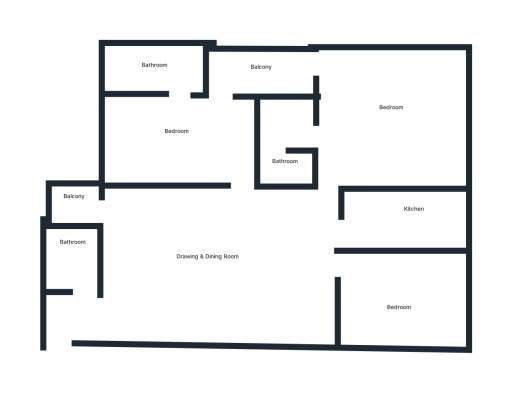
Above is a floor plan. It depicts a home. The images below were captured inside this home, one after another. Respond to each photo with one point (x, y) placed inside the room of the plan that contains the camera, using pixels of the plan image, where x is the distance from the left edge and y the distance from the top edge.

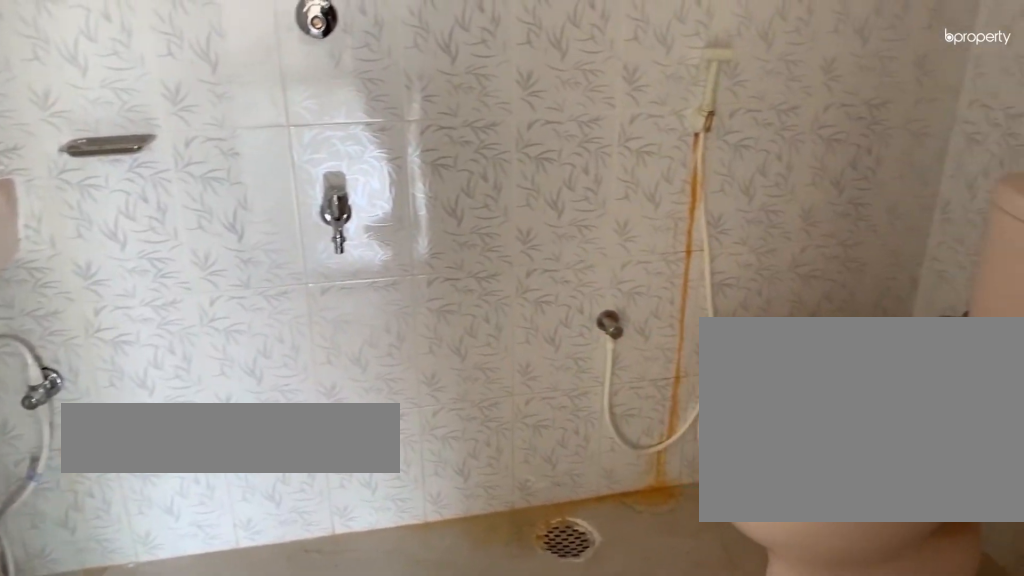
(285, 140)
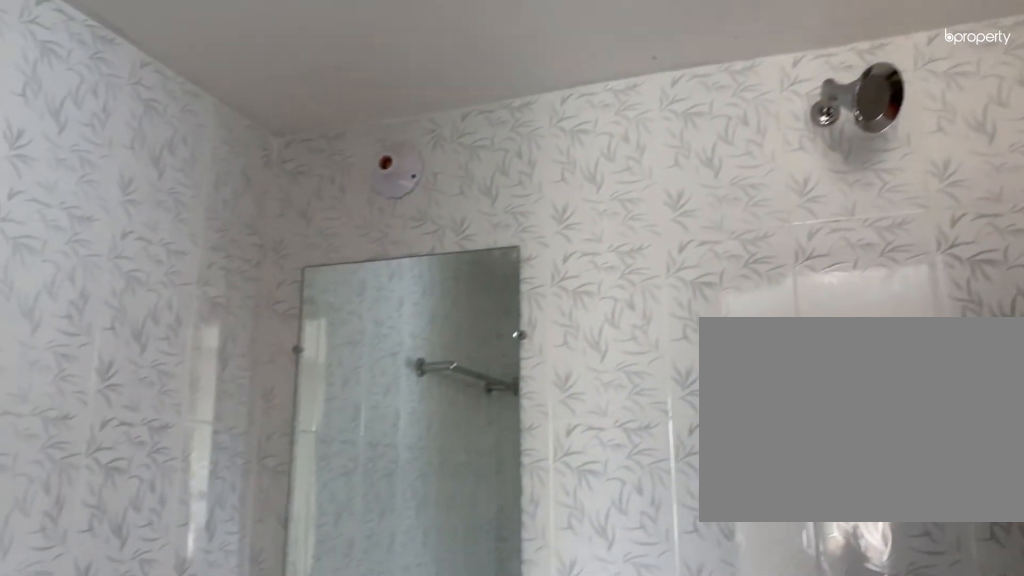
(285, 140)
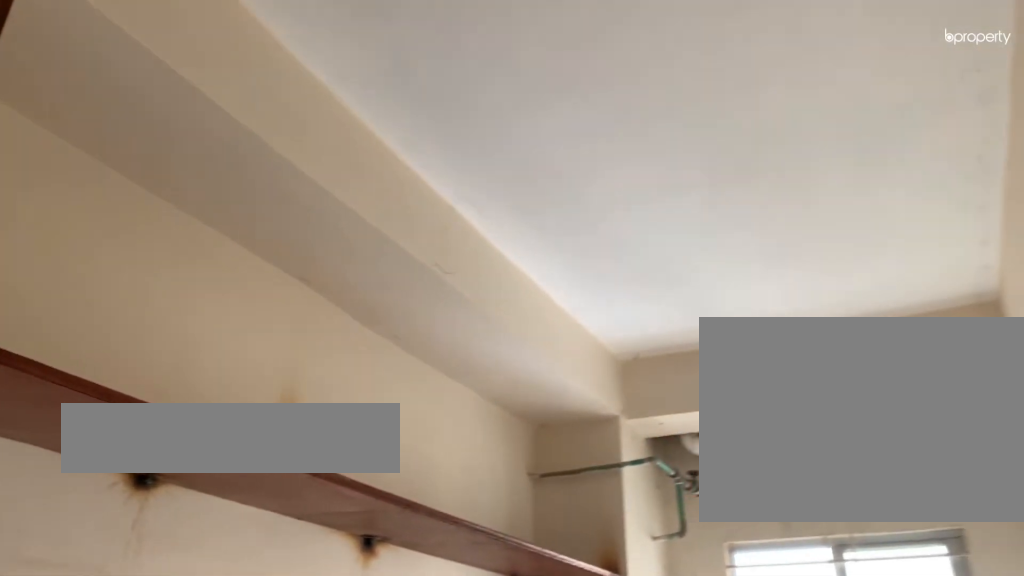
(392, 227)
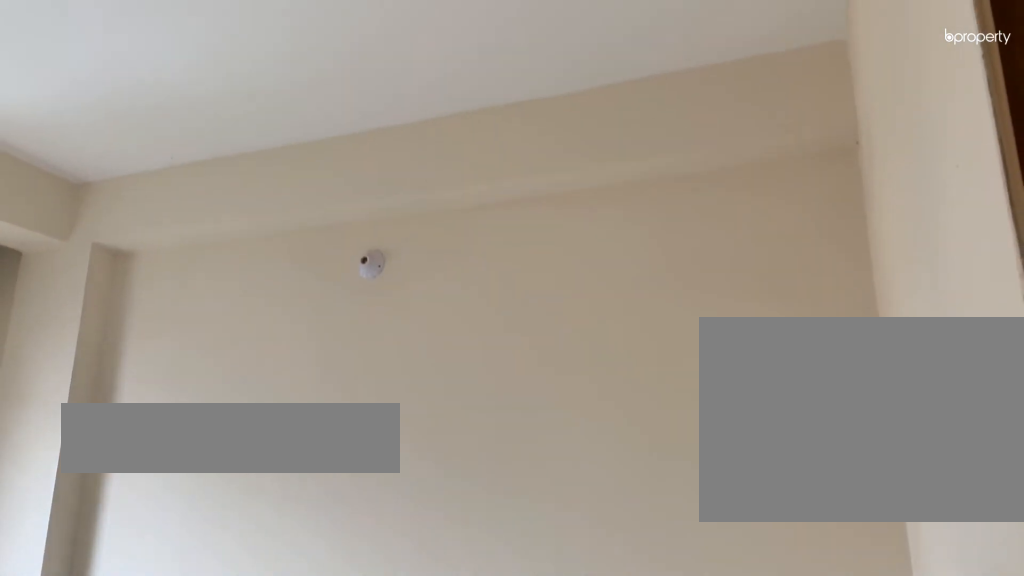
(401, 301)
